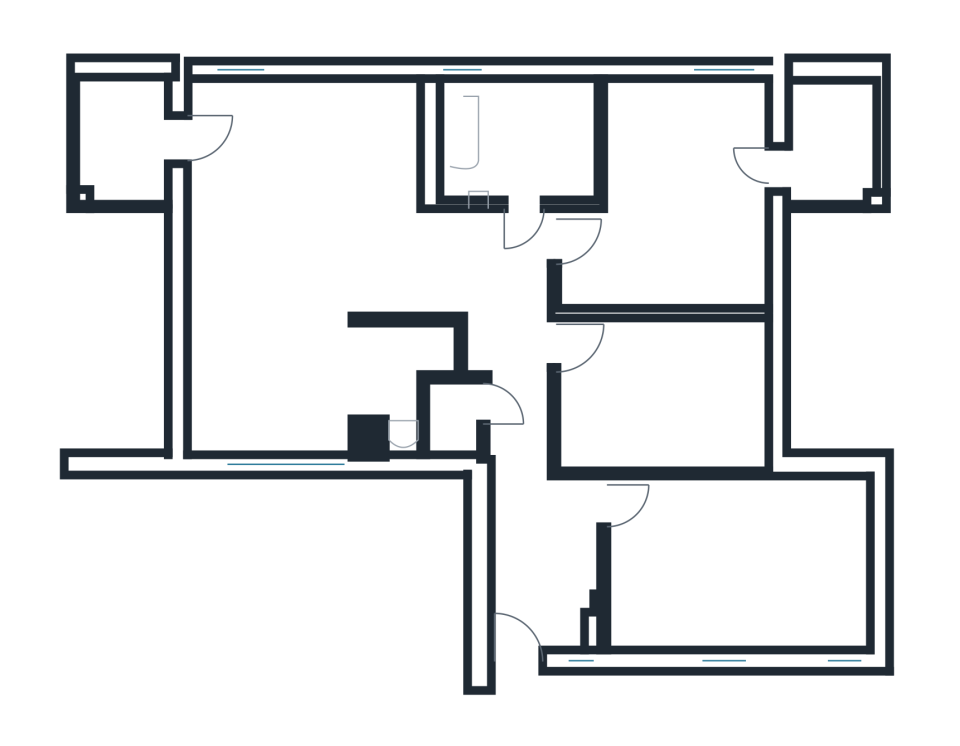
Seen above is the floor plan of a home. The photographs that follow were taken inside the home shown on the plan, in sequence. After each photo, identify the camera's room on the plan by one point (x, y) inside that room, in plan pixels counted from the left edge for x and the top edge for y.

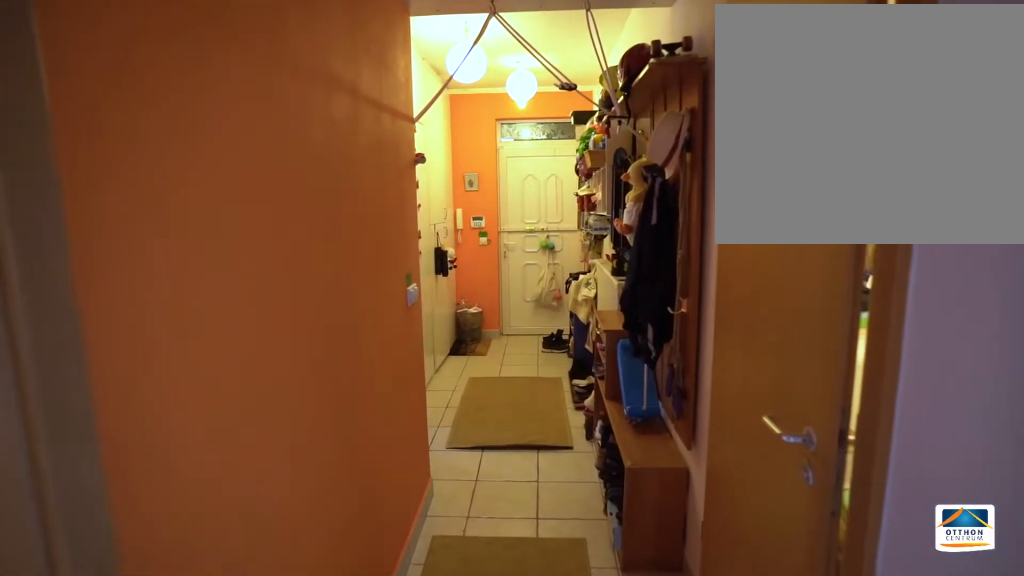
(522, 527)
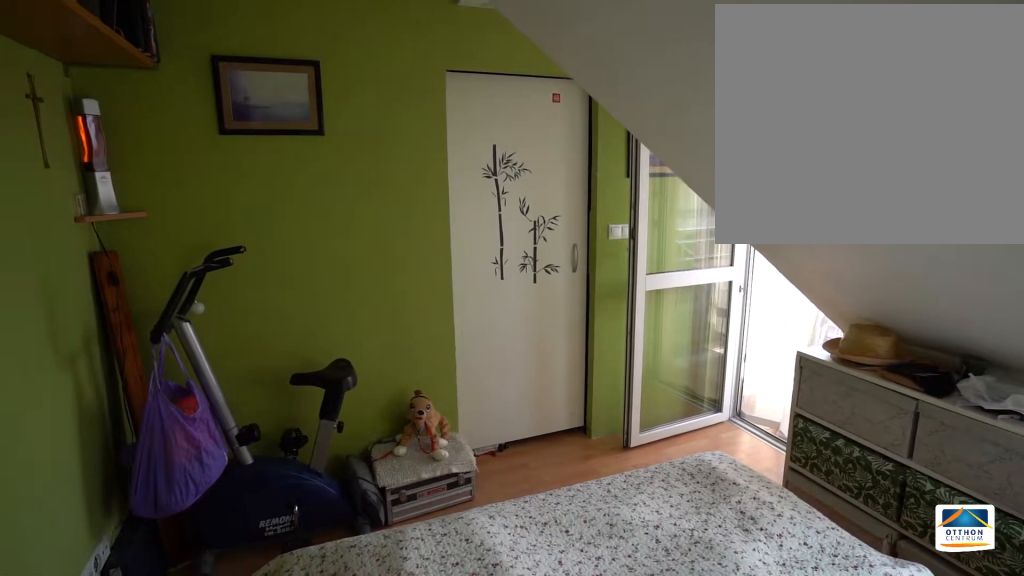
(694, 185)
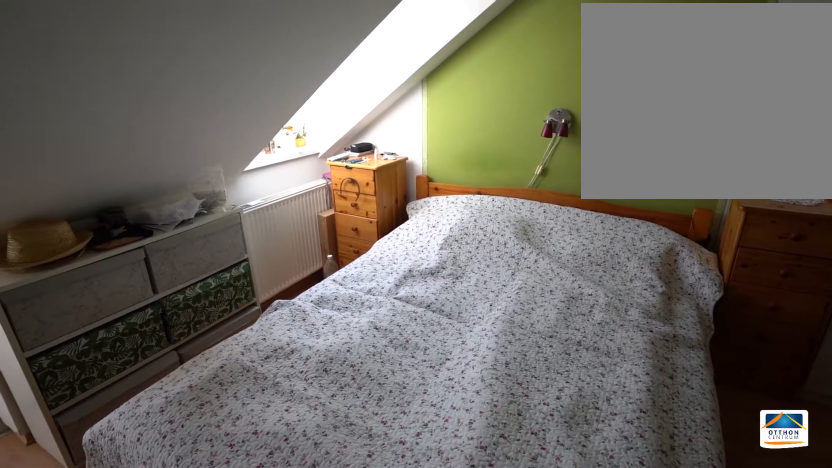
(695, 185)
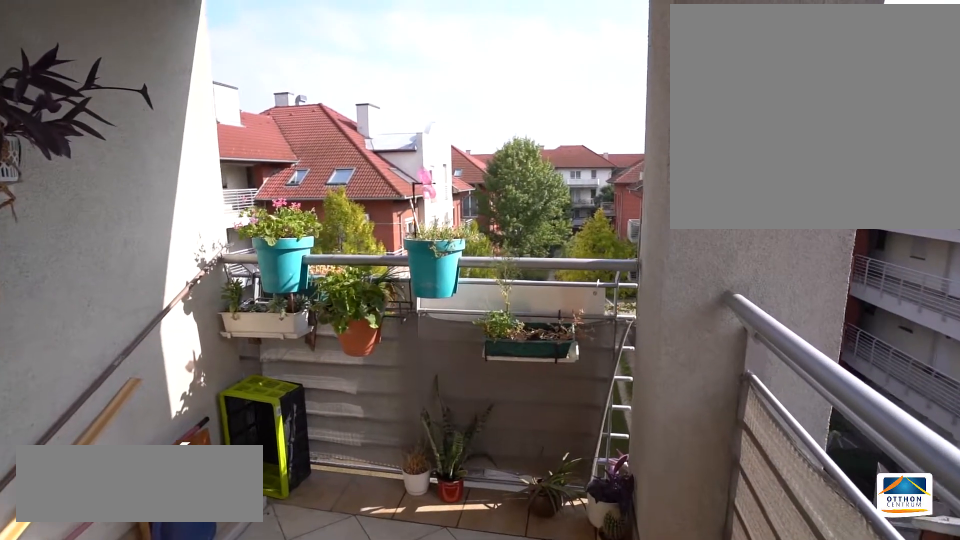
(836, 144)
